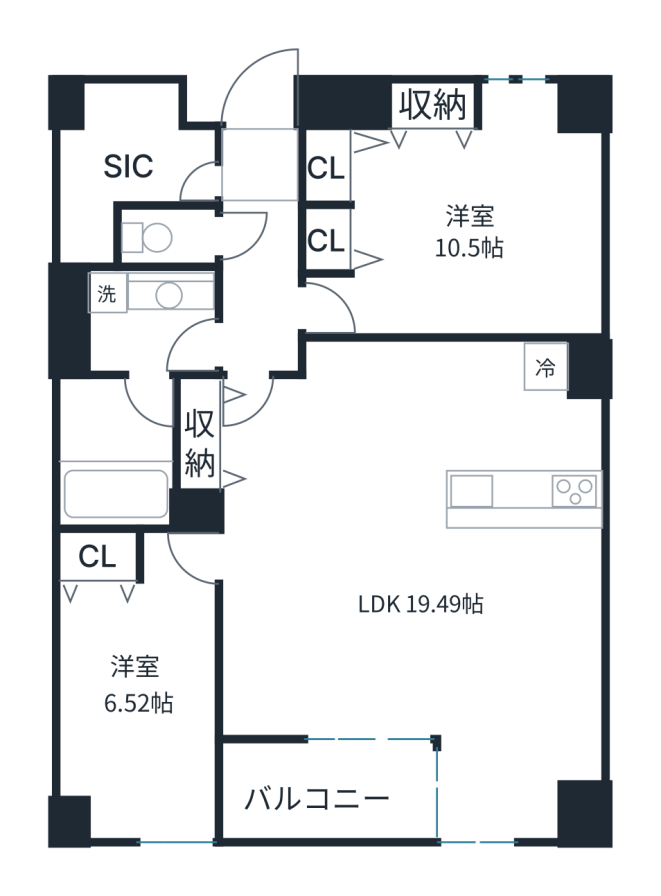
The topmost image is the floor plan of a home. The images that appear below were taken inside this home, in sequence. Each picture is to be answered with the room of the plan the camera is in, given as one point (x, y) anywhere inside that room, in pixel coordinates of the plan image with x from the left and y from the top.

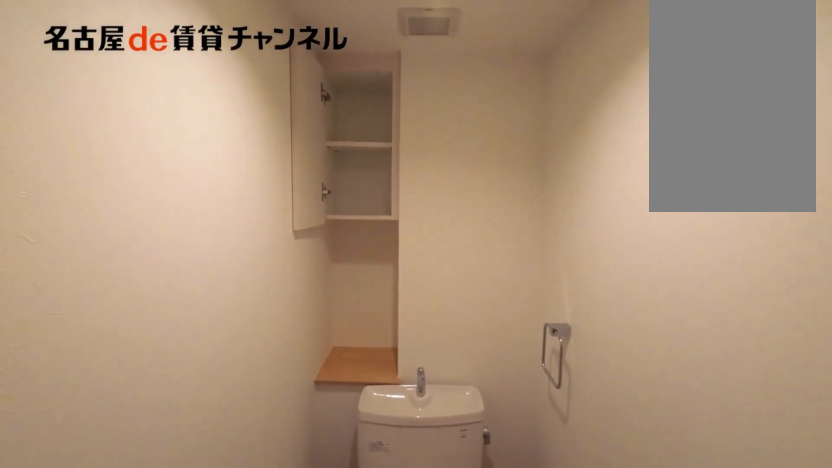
(166, 236)
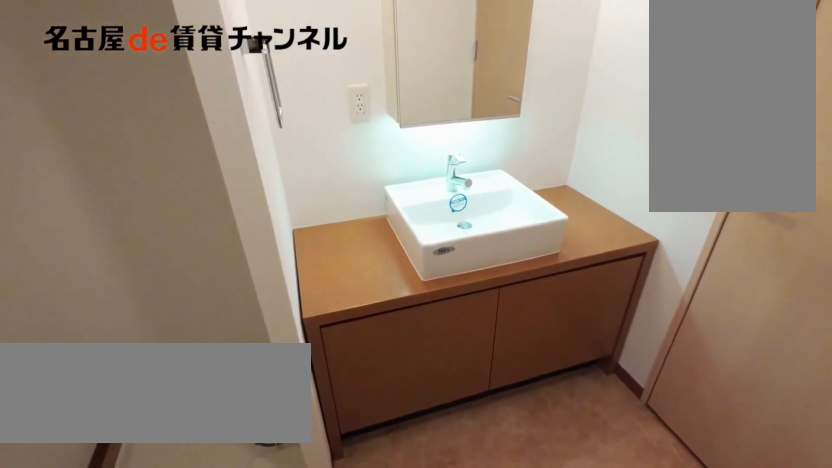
(145, 320)
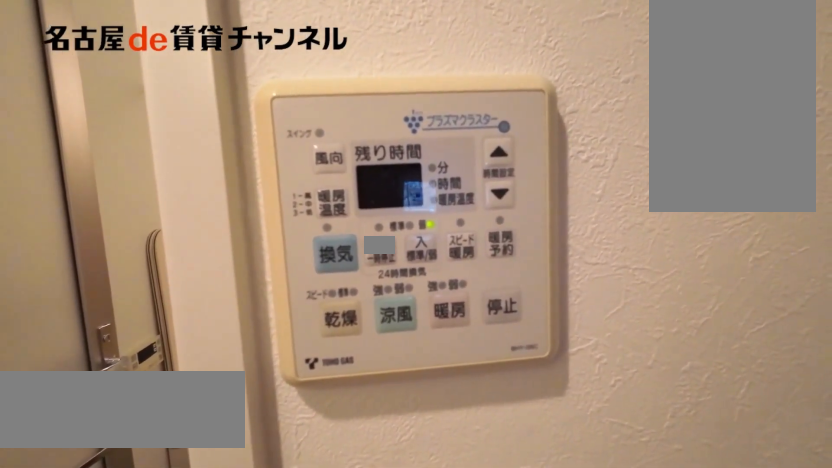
(145, 320)
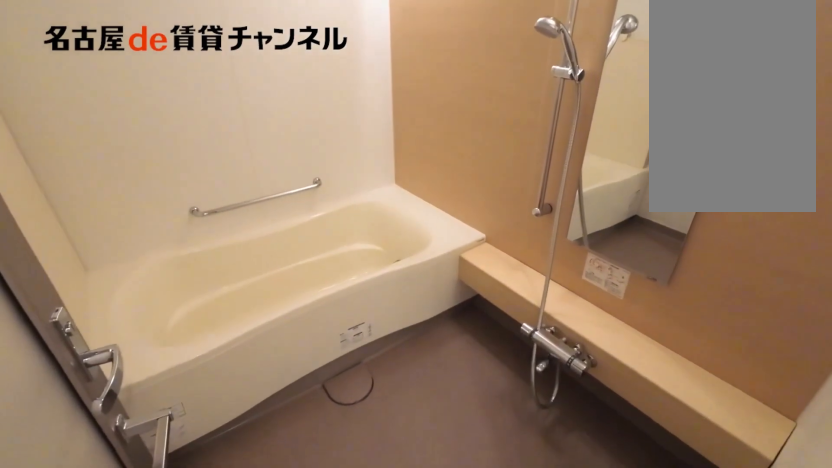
(123, 451)
